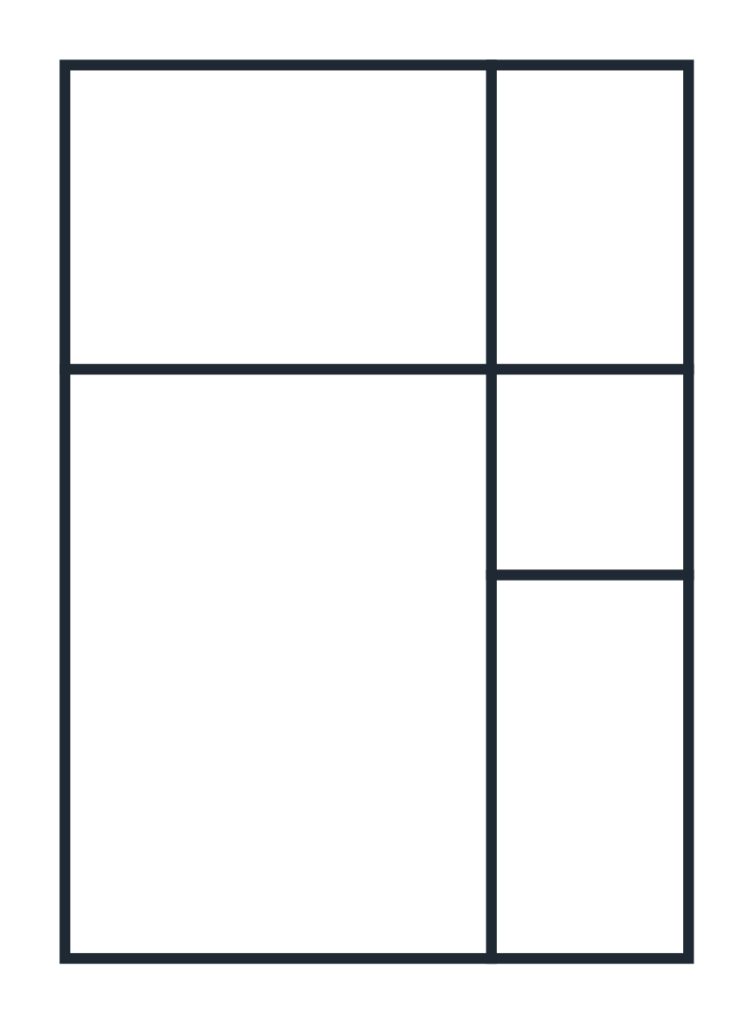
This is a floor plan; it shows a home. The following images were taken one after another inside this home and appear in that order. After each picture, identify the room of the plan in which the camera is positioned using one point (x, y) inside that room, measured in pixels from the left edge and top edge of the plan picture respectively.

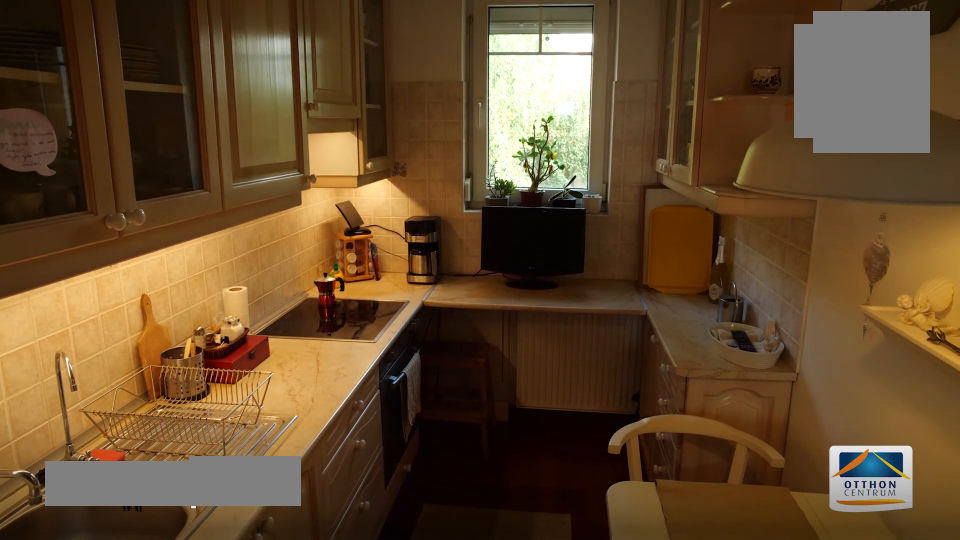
(581, 758)
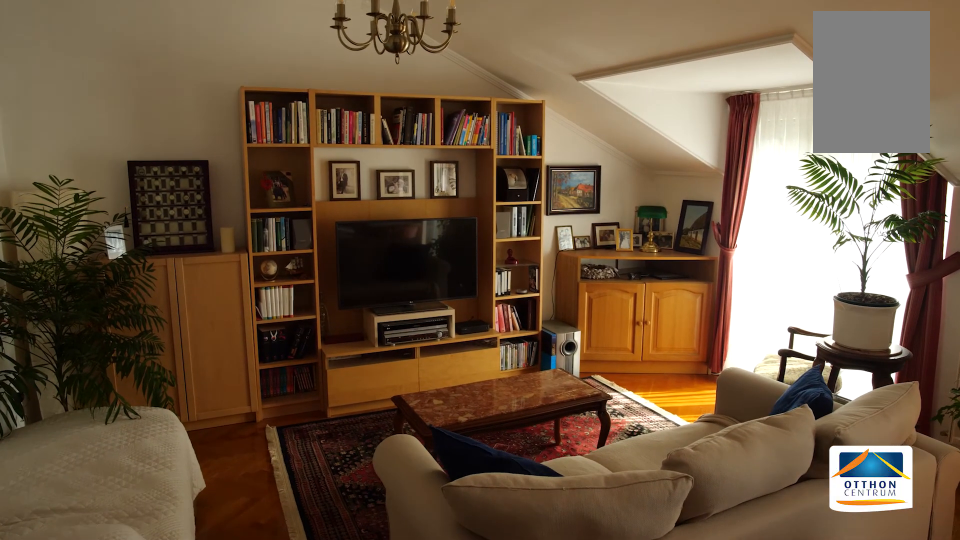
(293, 664)
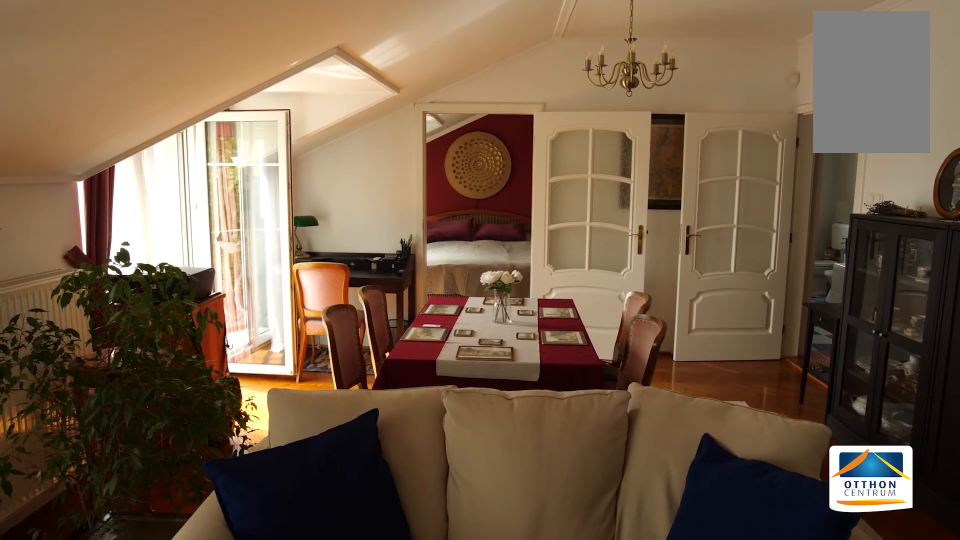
(293, 665)
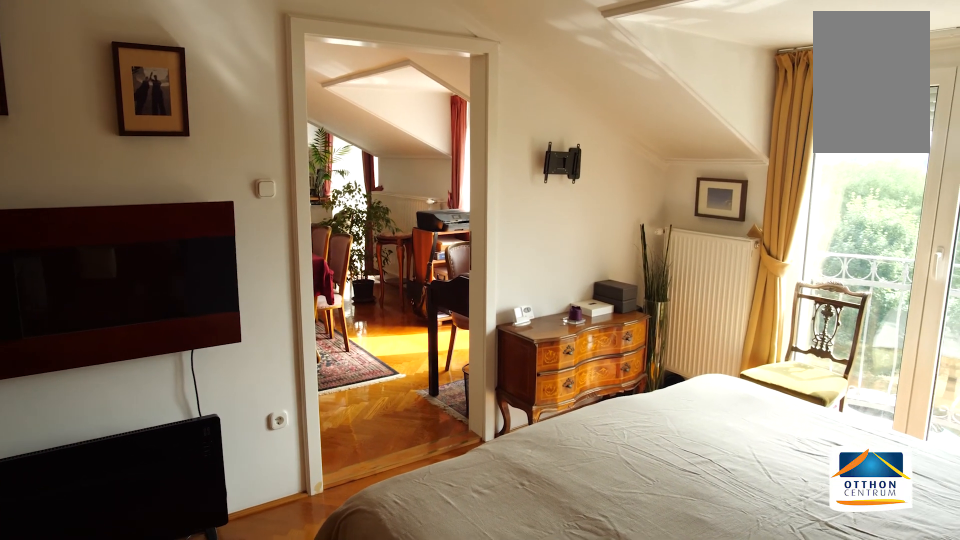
(292, 229)
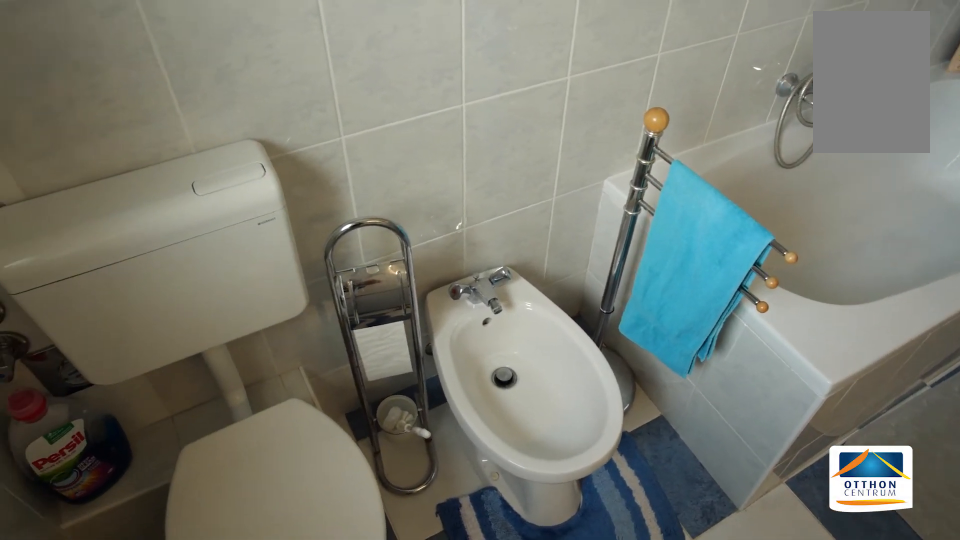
(587, 229)
